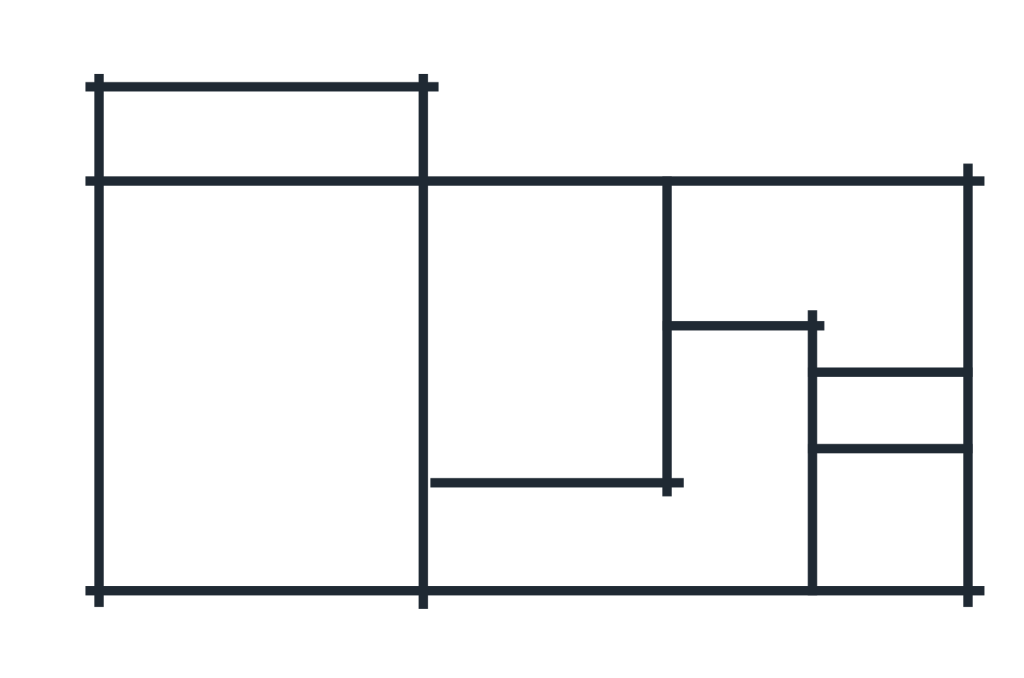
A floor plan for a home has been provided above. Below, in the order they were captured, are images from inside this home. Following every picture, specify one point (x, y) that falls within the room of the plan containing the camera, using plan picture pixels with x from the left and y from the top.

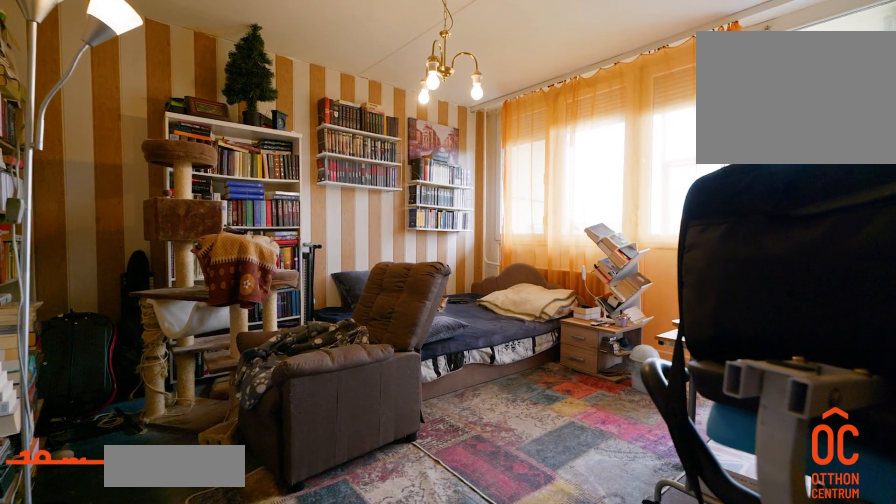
(255, 410)
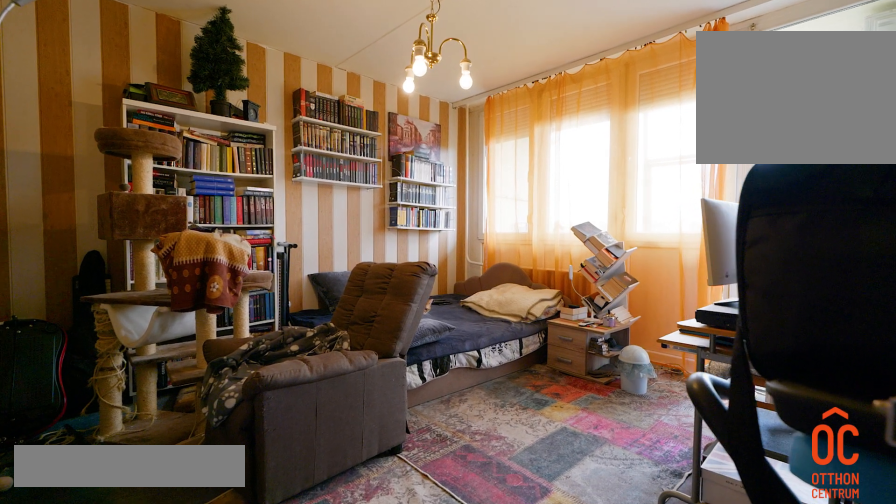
(254, 411)
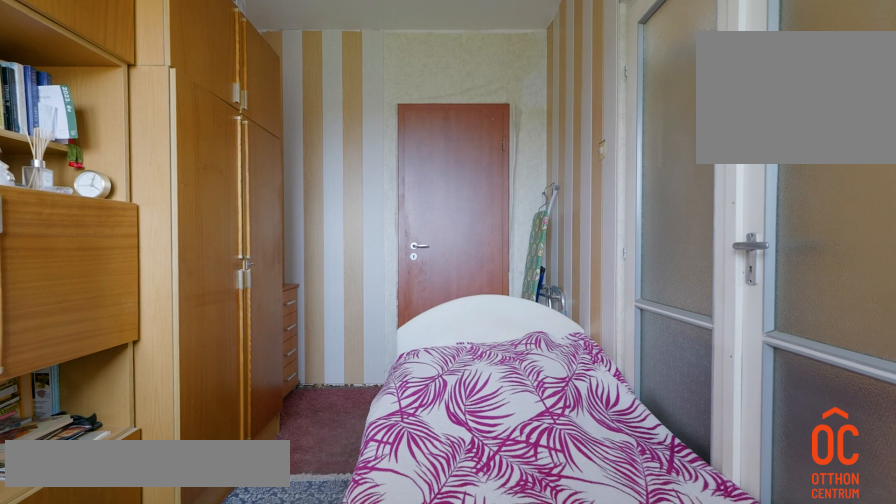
(550, 341)
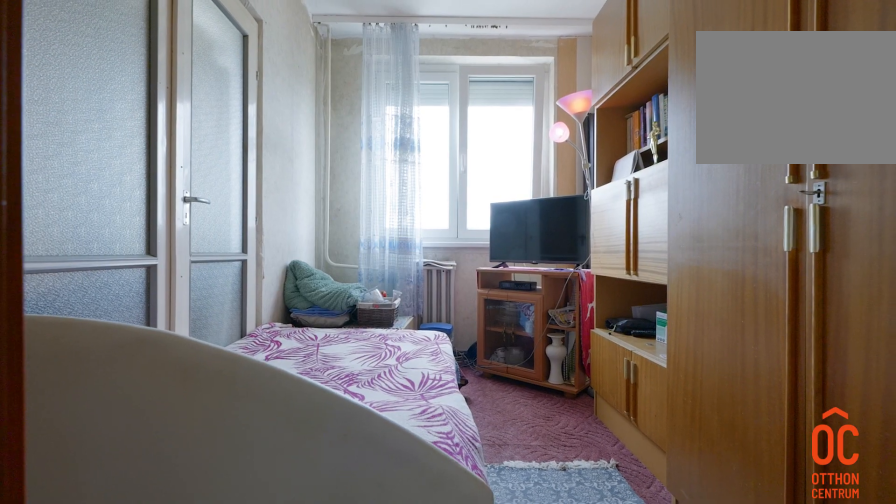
(550, 341)
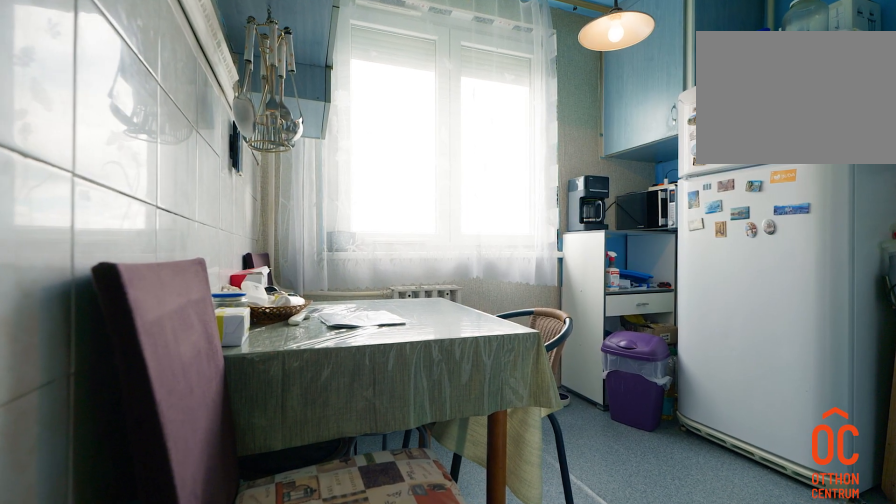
(742, 254)
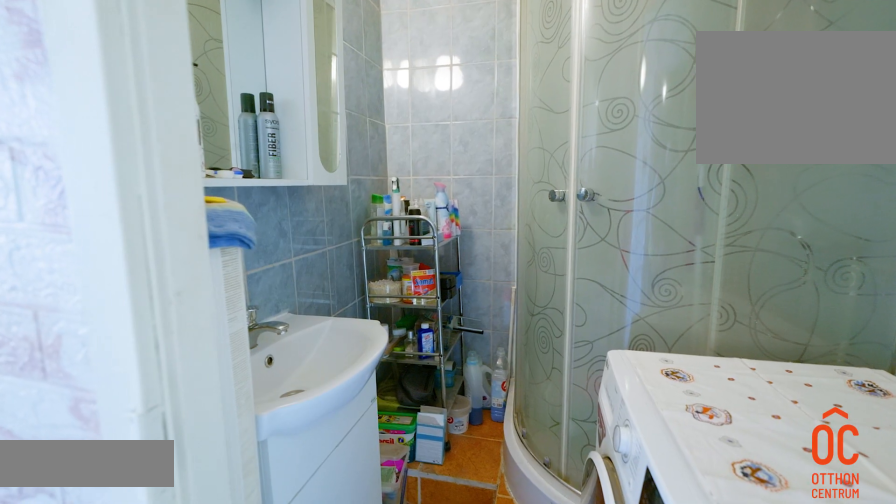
(905, 536)
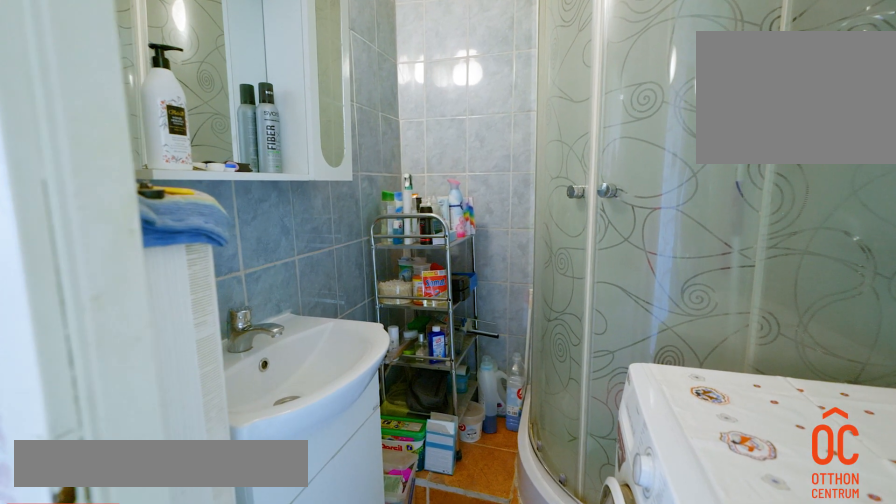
(905, 536)
